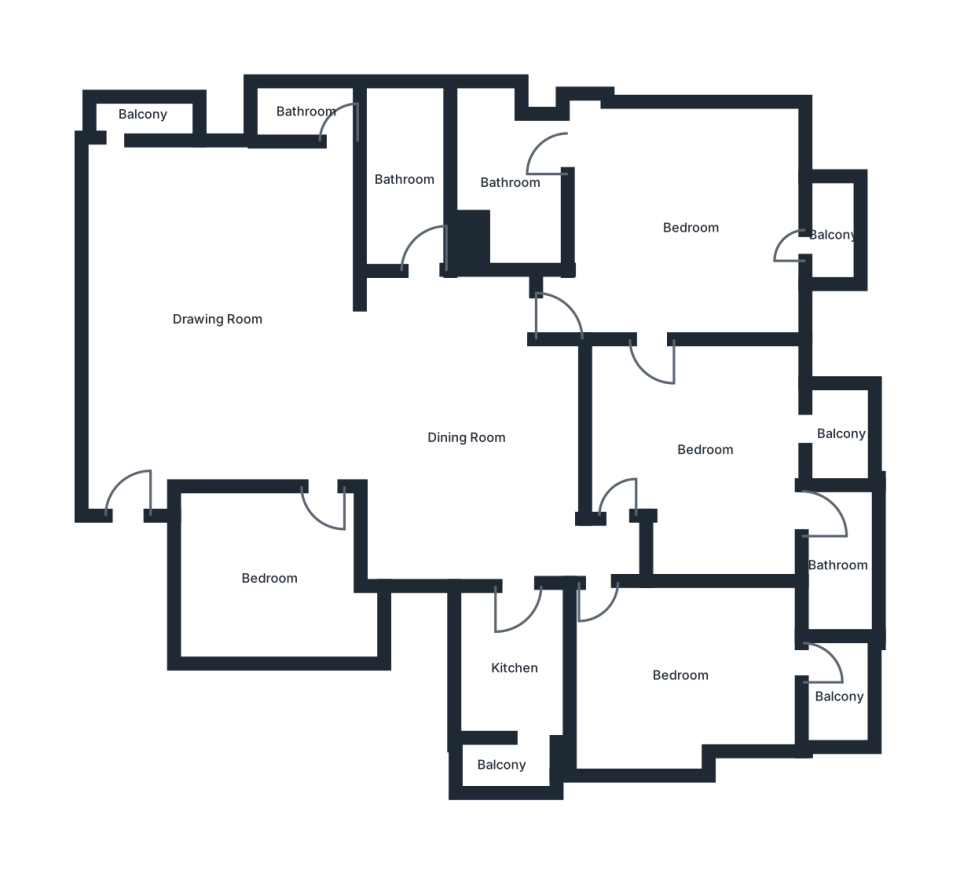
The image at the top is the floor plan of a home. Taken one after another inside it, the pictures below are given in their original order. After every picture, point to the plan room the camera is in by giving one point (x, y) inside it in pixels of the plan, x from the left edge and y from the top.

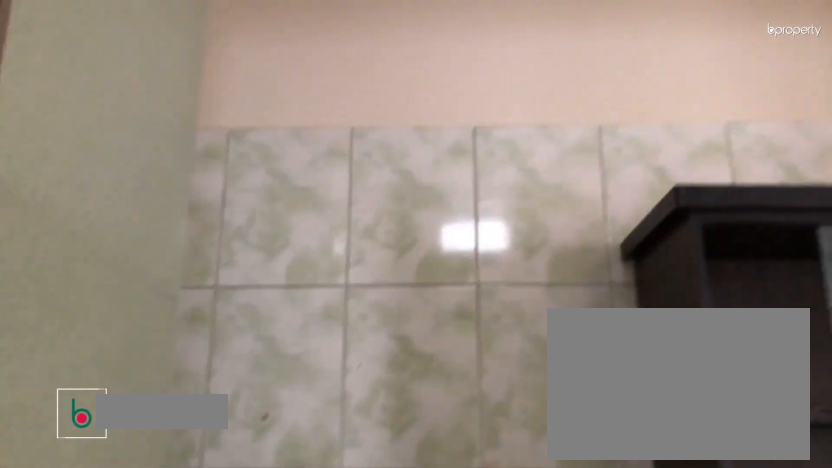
(513, 669)
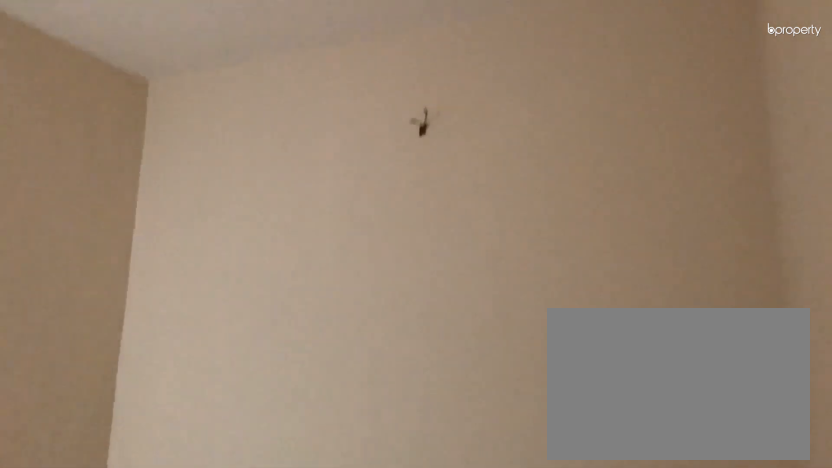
(268, 579)
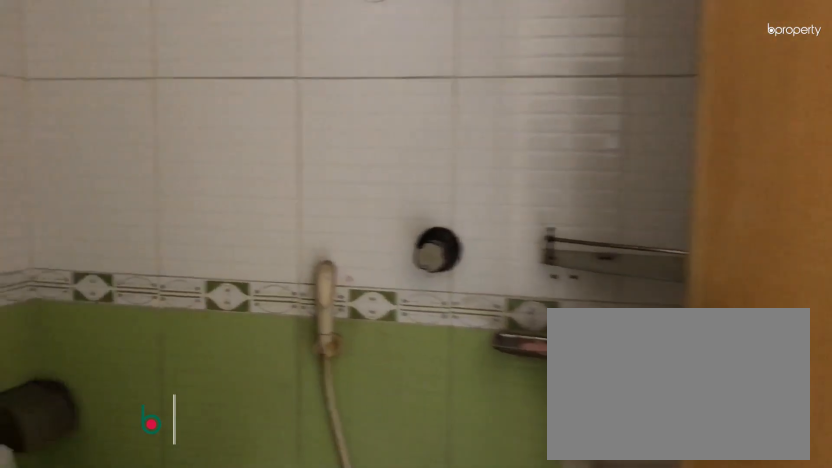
(303, 112)
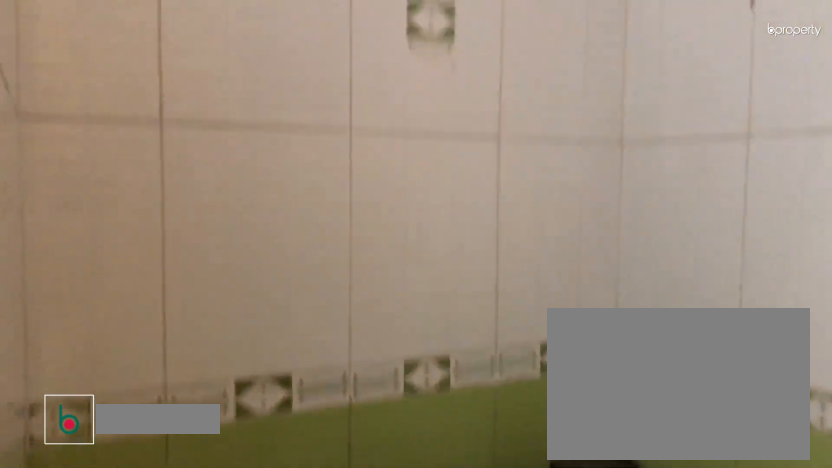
(303, 112)
